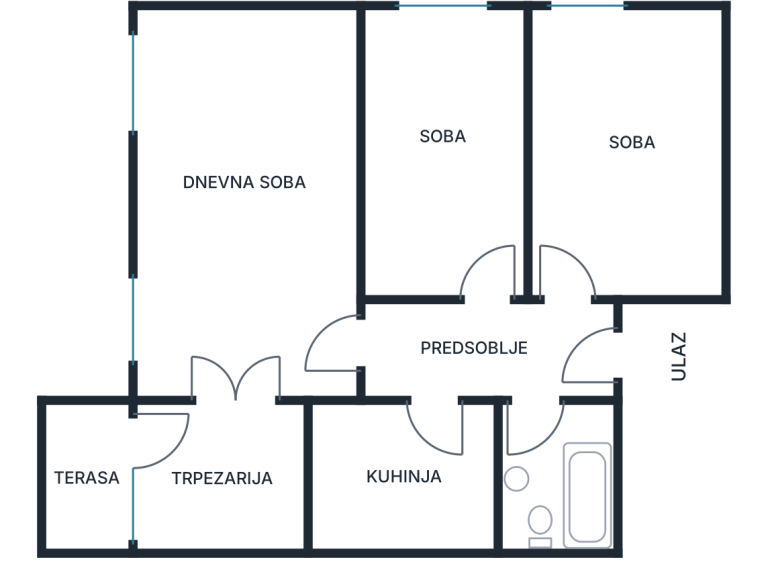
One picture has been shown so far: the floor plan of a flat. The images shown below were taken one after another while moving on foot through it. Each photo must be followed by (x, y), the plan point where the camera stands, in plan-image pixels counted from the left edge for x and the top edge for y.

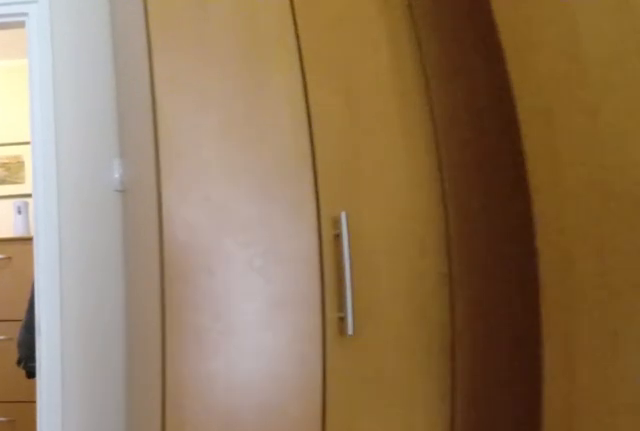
(470, 176)
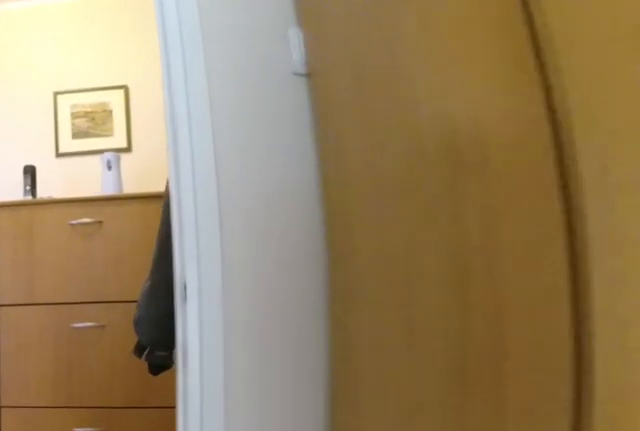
(475, 224)
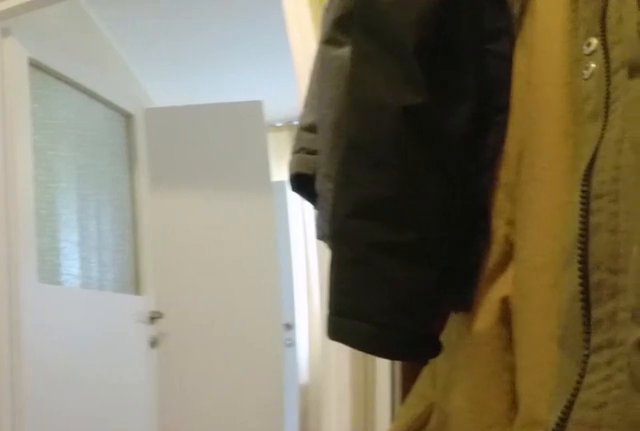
(506, 352)
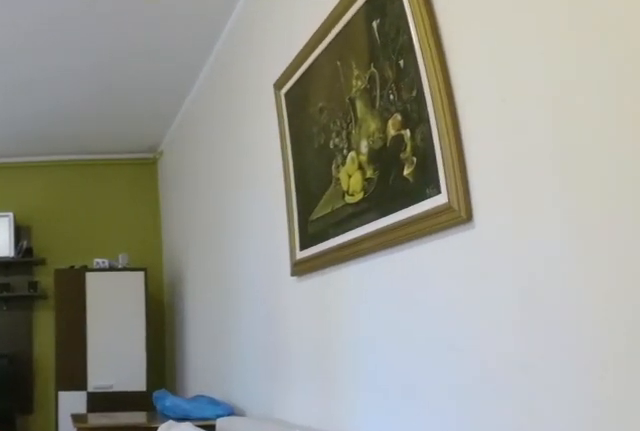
(313, 279)
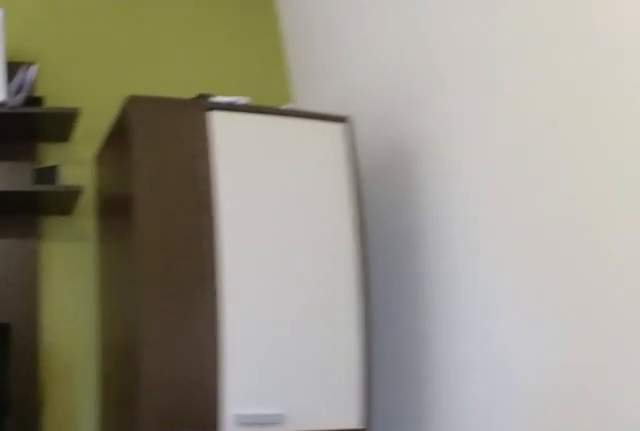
(267, 80)
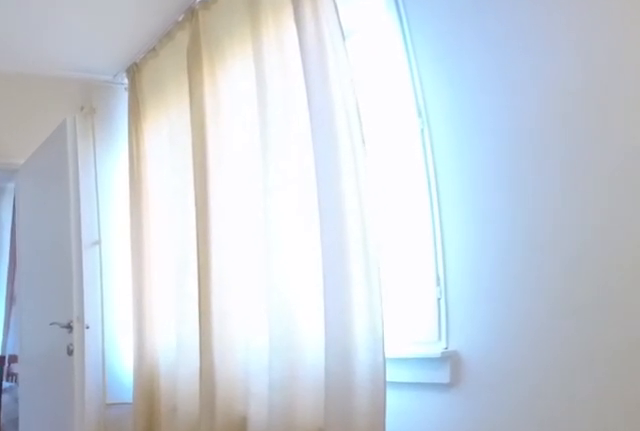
(262, 138)
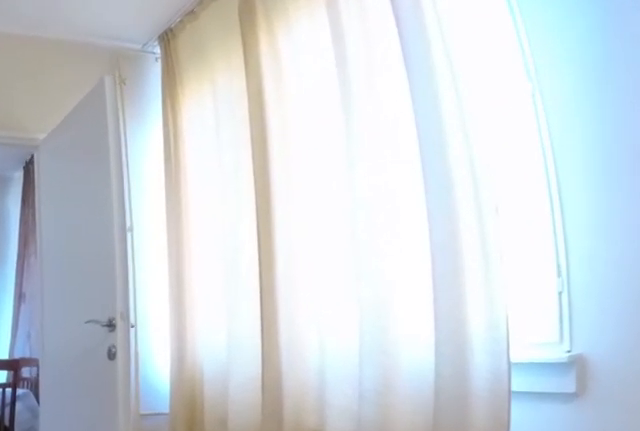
(262, 172)
